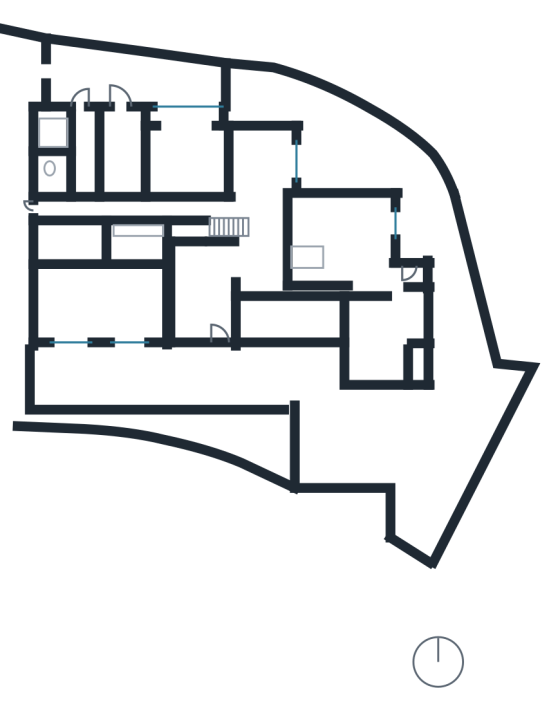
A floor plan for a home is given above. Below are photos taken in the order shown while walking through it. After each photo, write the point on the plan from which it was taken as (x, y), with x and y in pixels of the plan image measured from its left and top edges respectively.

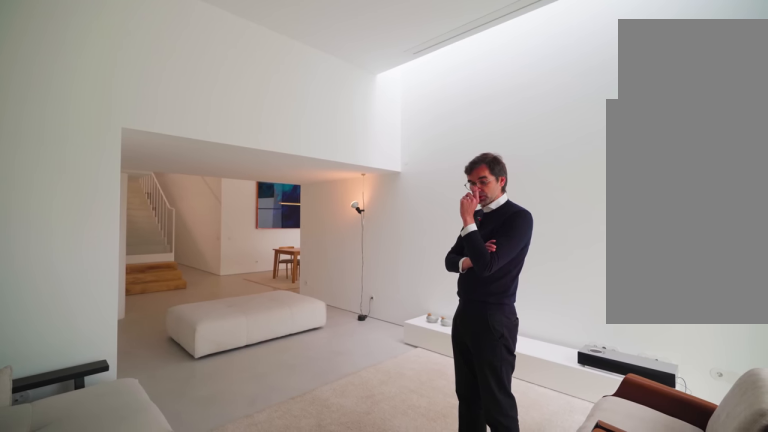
(349, 283)
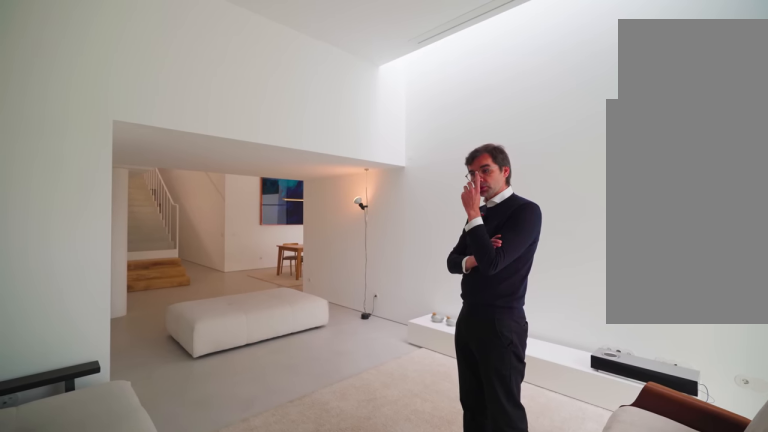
(379, 275)
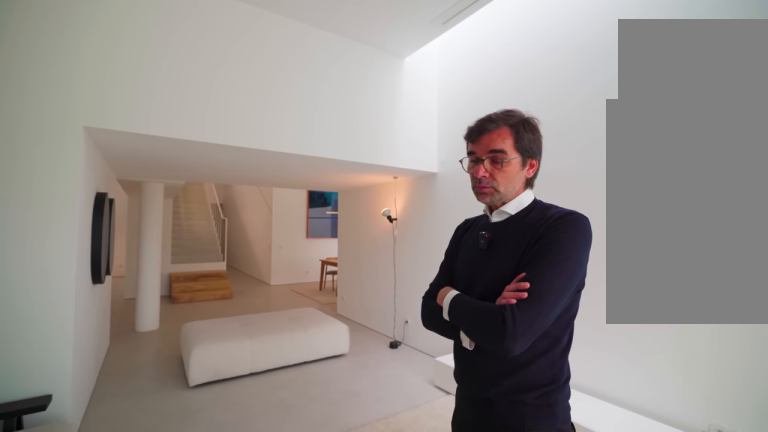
(377, 254)
